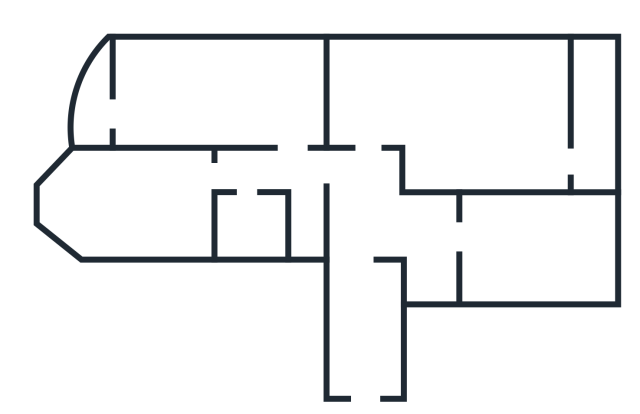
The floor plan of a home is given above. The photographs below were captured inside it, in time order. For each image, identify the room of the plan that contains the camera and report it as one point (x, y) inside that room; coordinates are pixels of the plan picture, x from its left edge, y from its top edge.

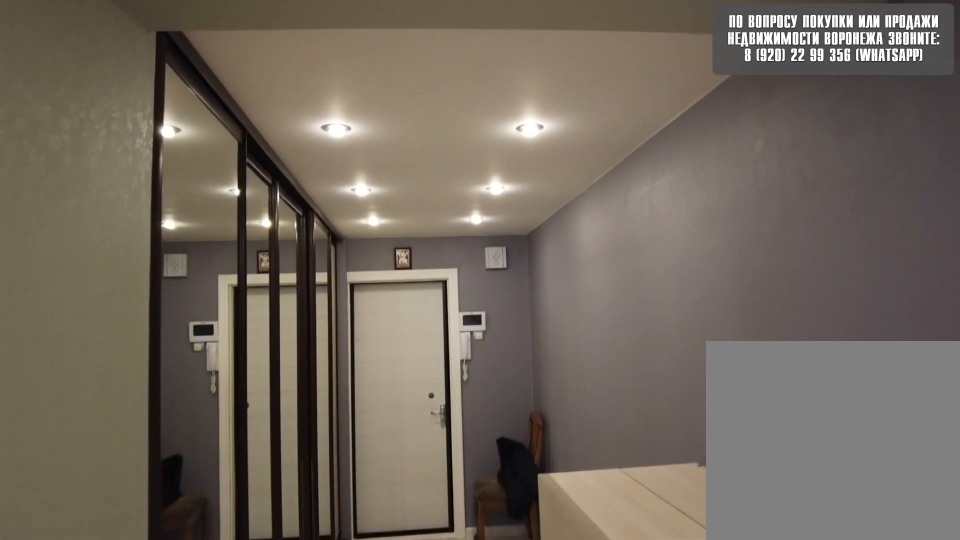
(369, 379)
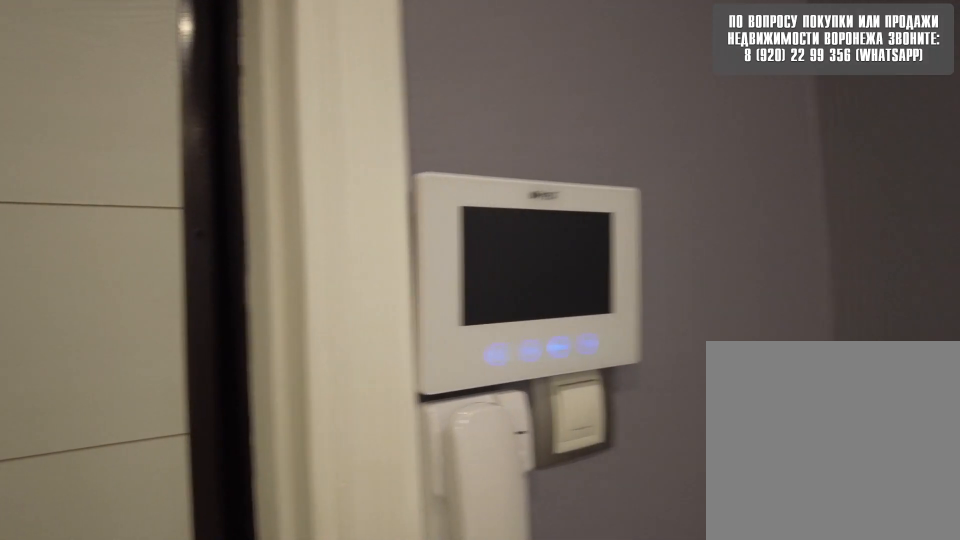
(369, 379)
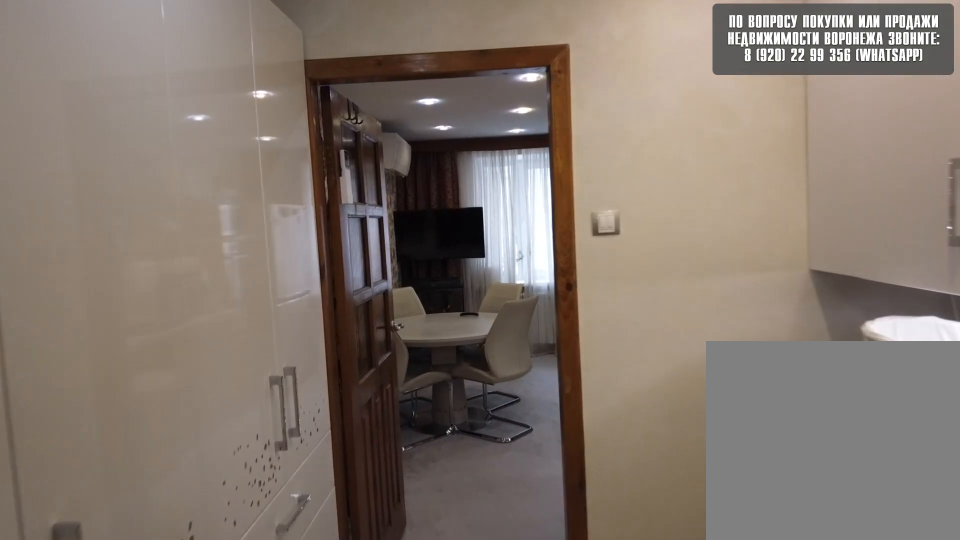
(369, 233)
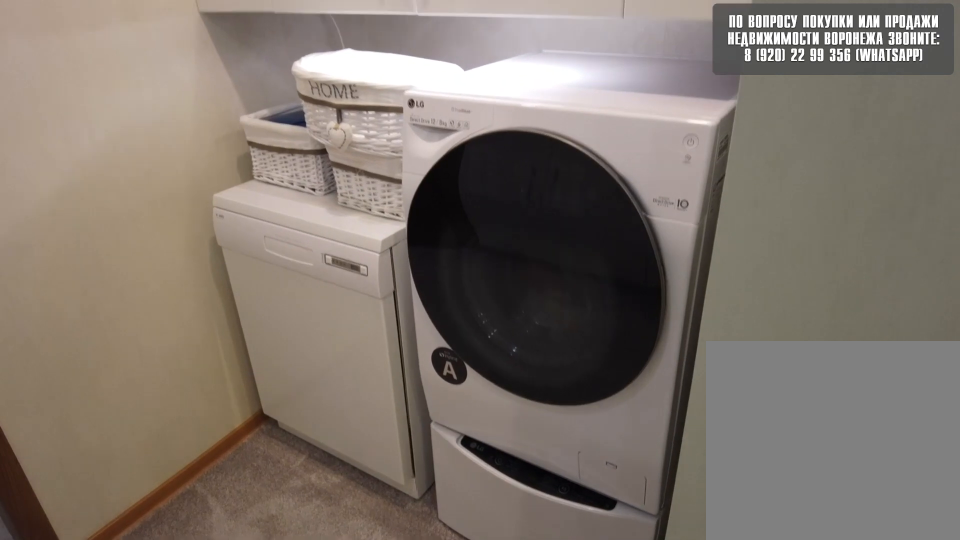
(437, 239)
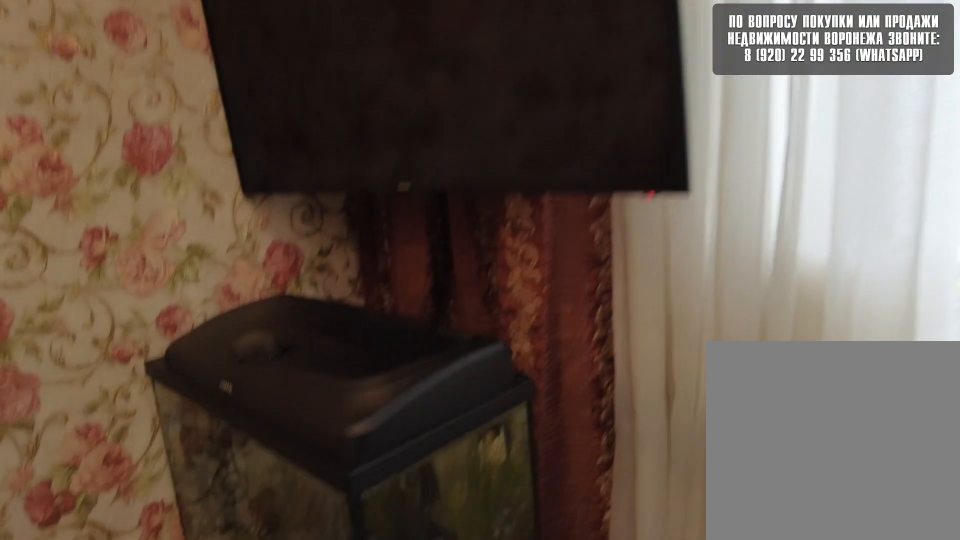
(512, 249)
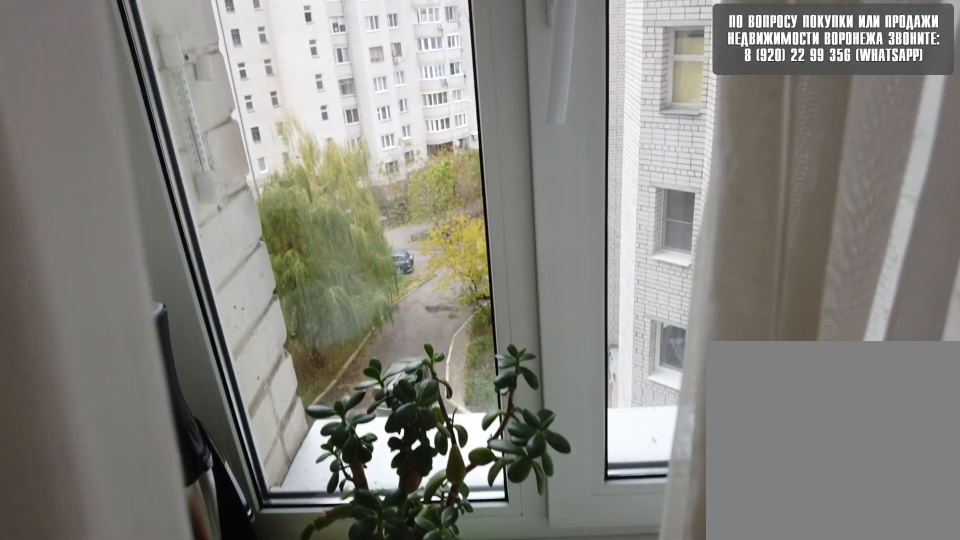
(512, 249)
